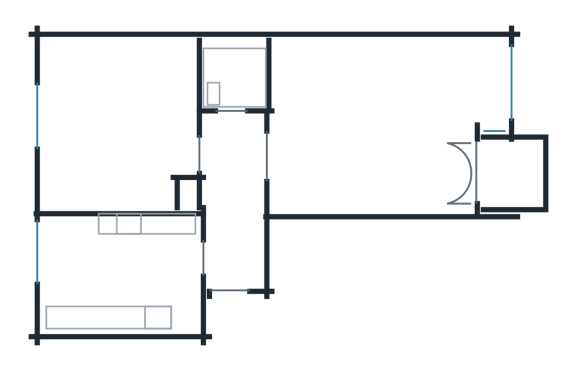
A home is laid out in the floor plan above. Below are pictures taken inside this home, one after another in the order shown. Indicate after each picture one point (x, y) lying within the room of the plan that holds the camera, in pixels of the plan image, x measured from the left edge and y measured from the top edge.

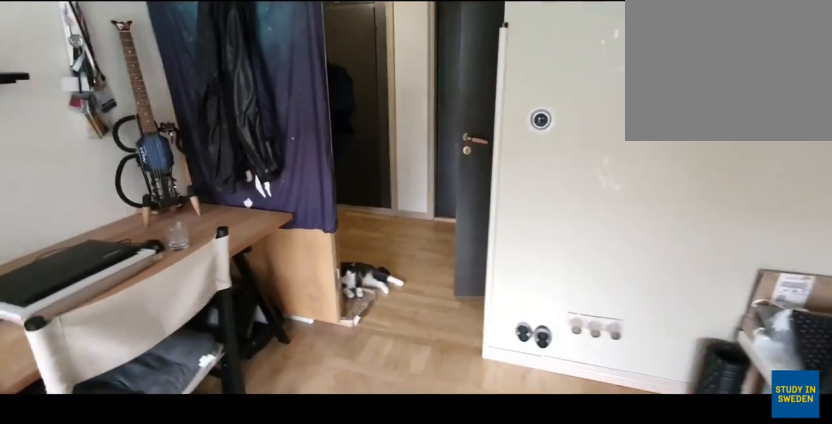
(390, 124)
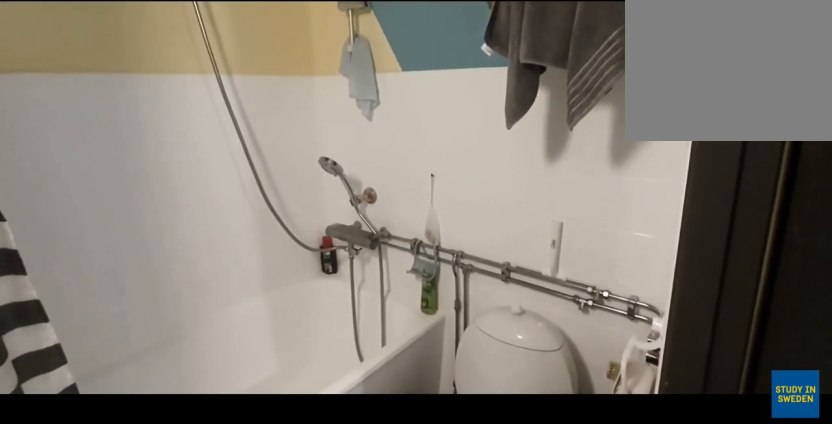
(234, 78)
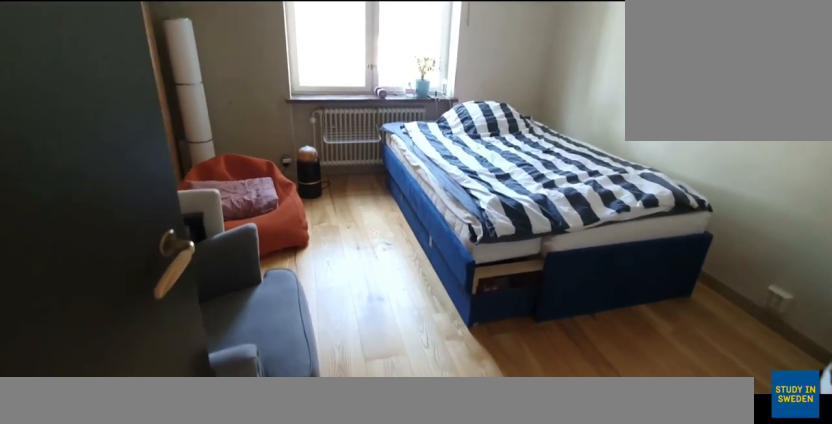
(119, 115)
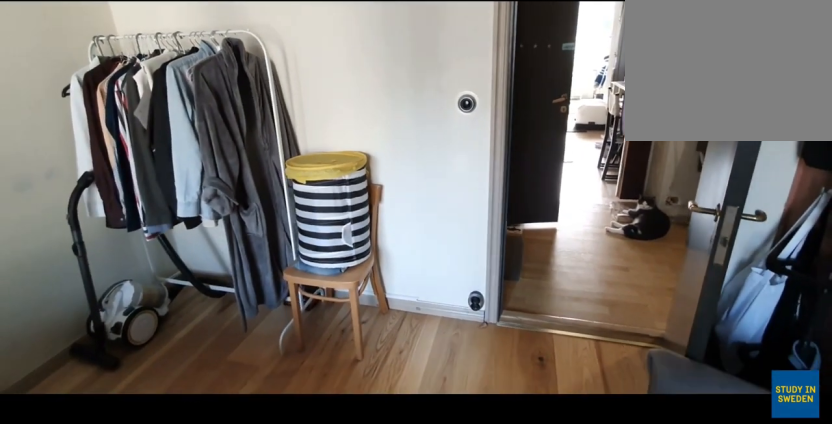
(119, 115)
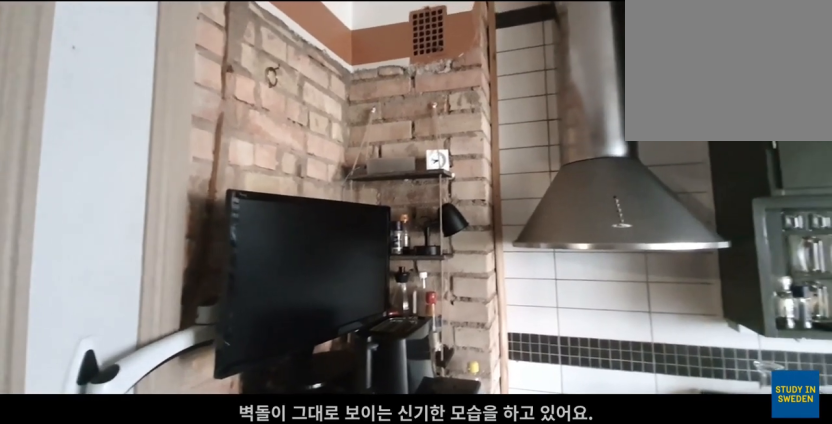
(121, 275)
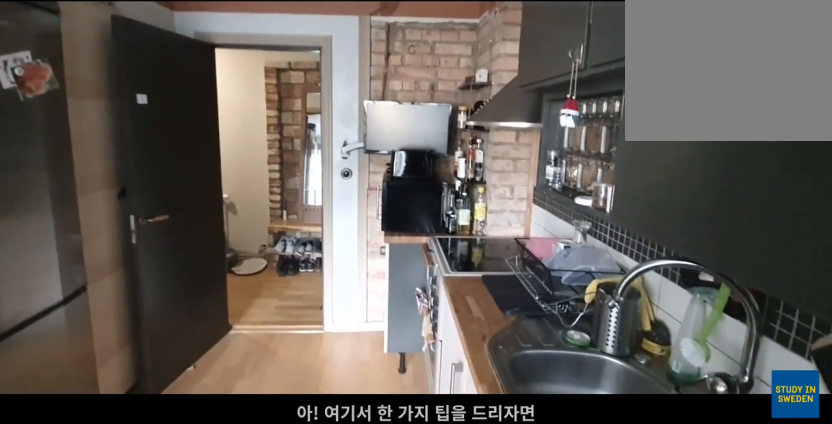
(121, 275)
